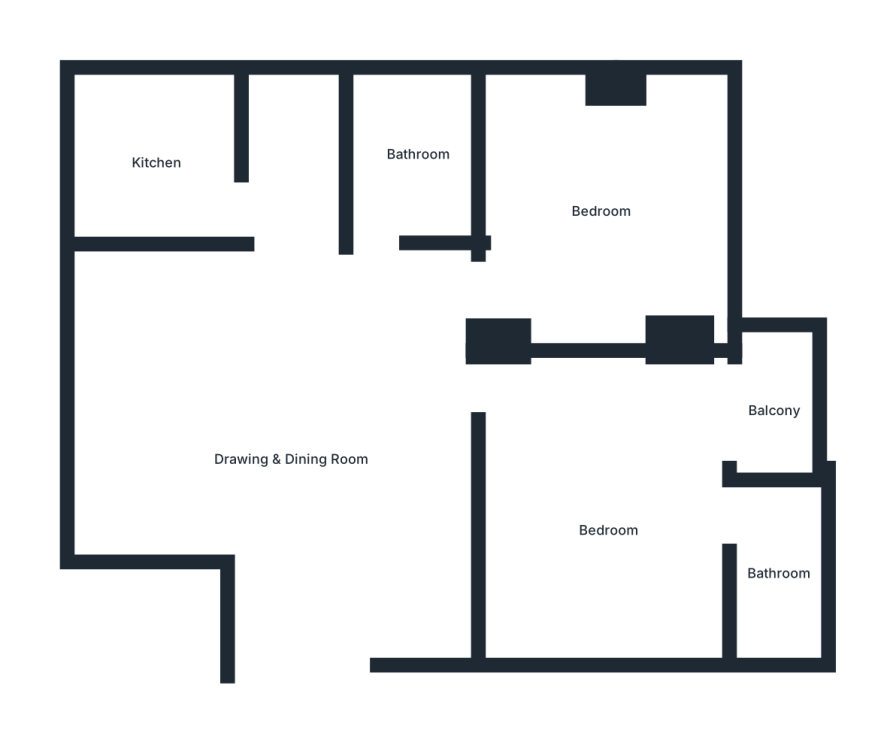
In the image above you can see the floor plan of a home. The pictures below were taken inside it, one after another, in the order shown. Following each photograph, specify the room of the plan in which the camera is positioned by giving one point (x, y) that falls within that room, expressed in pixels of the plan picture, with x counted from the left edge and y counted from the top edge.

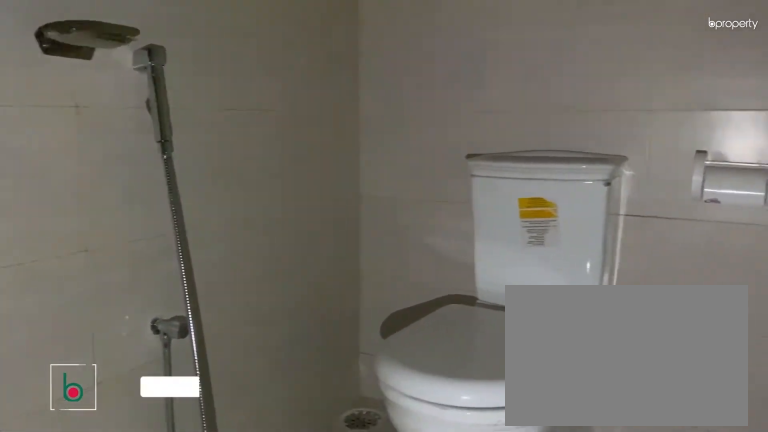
(778, 576)
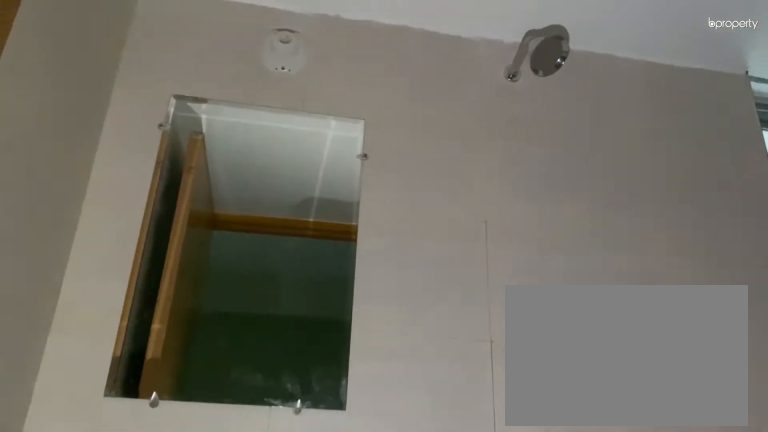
(779, 575)
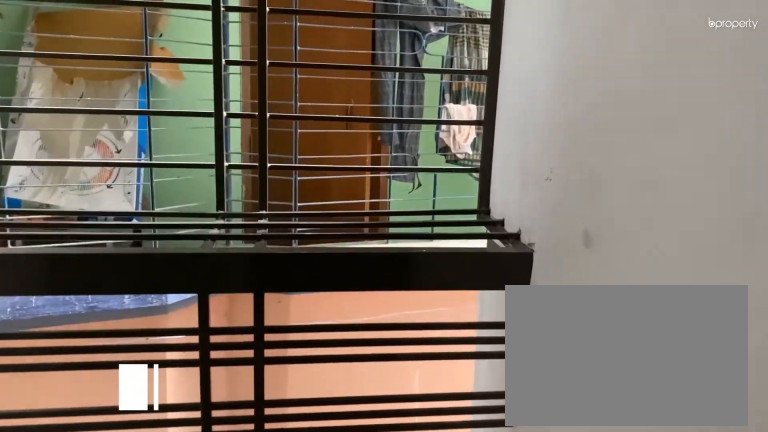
(779, 408)
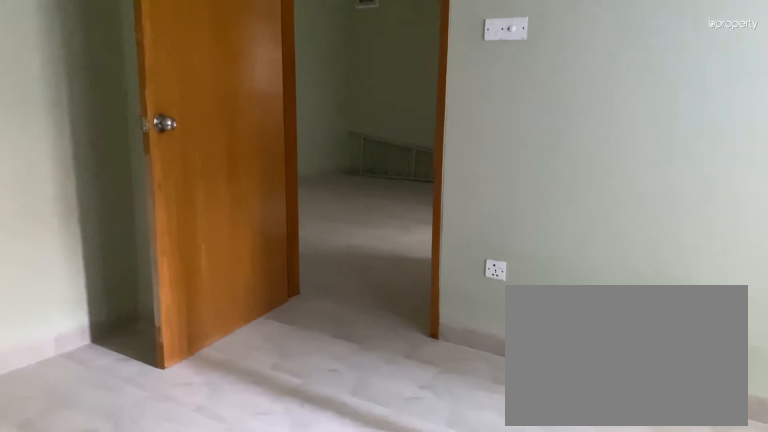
(602, 209)
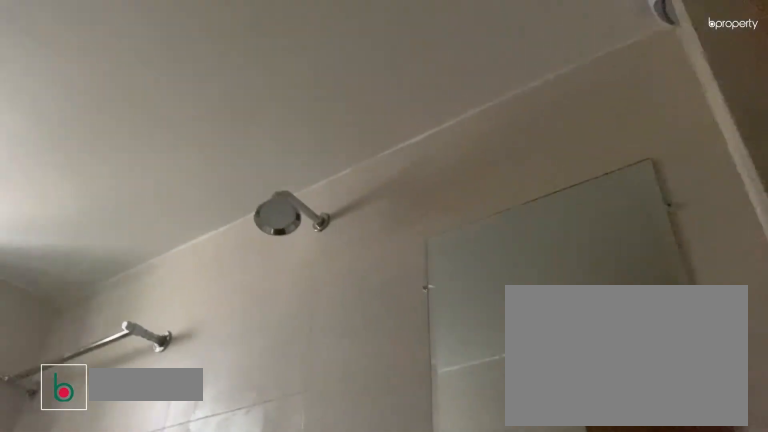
(425, 156)
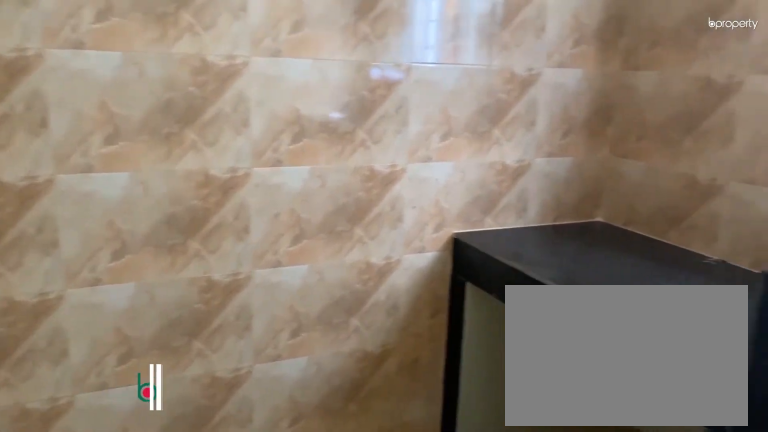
(160, 165)
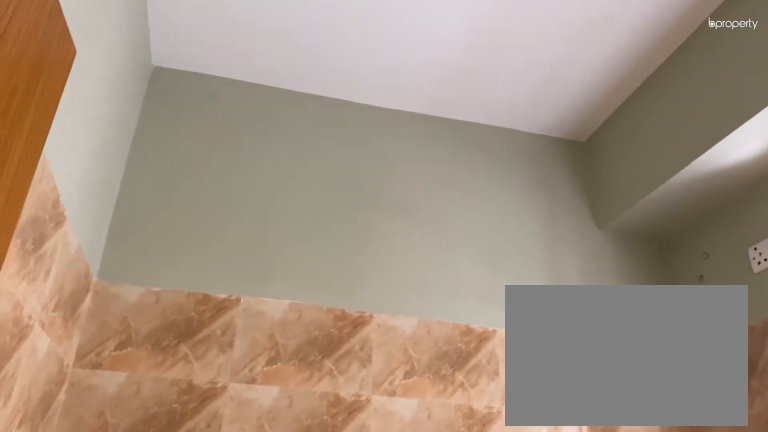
(161, 164)
